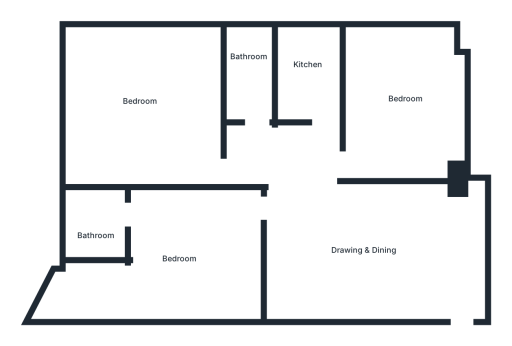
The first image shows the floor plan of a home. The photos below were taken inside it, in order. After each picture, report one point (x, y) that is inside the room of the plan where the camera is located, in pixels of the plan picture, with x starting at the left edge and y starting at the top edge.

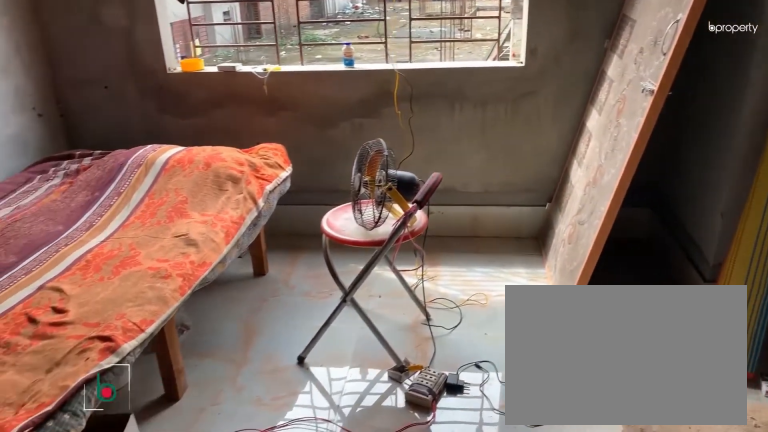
(400, 100)
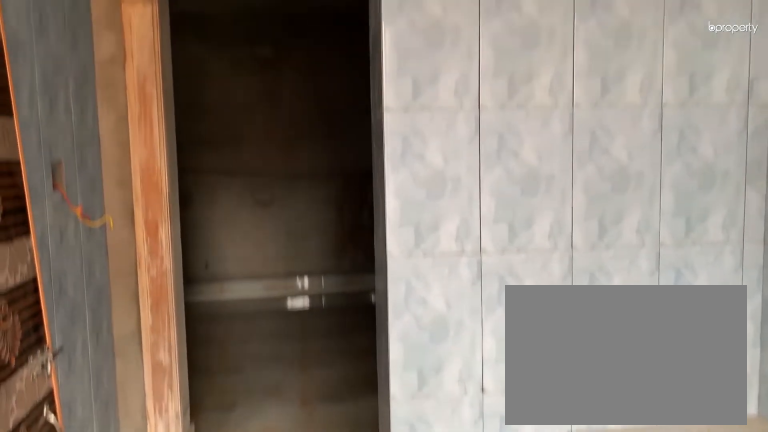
(302, 70)
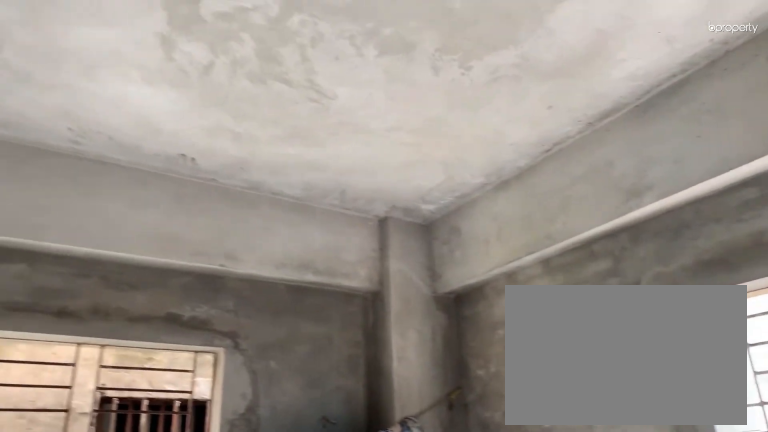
(140, 98)
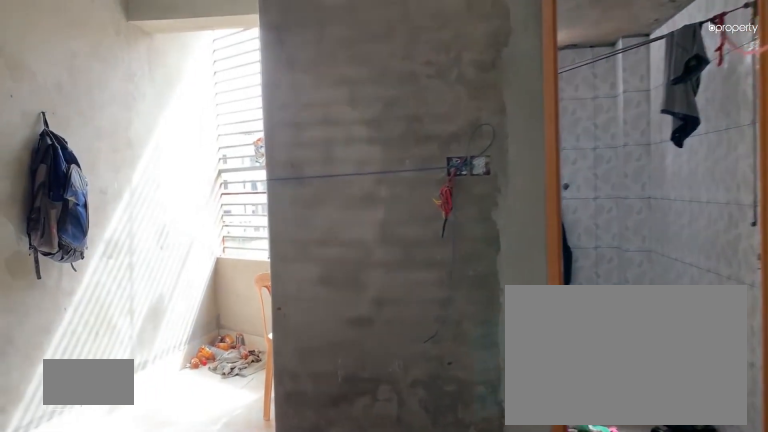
(186, 251)
